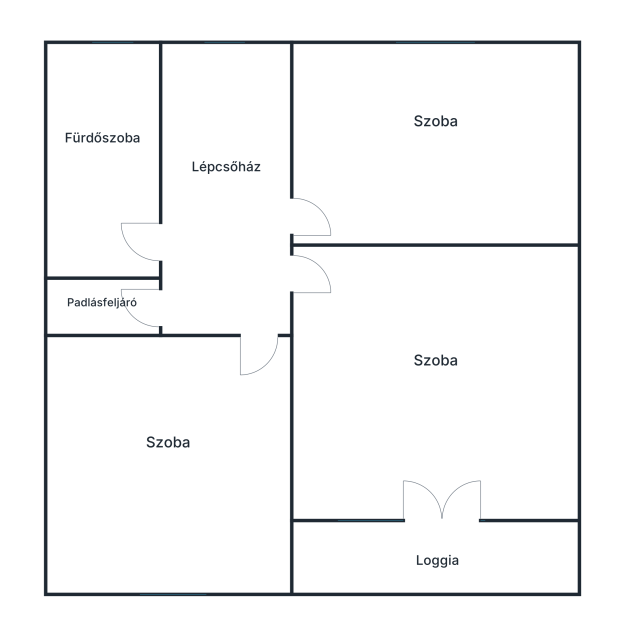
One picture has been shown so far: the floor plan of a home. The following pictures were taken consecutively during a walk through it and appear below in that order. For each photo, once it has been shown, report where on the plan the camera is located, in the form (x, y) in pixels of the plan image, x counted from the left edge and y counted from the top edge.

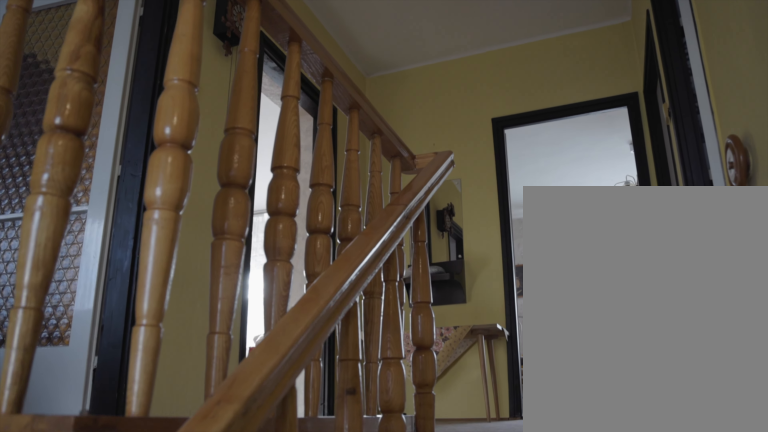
(203, 138)
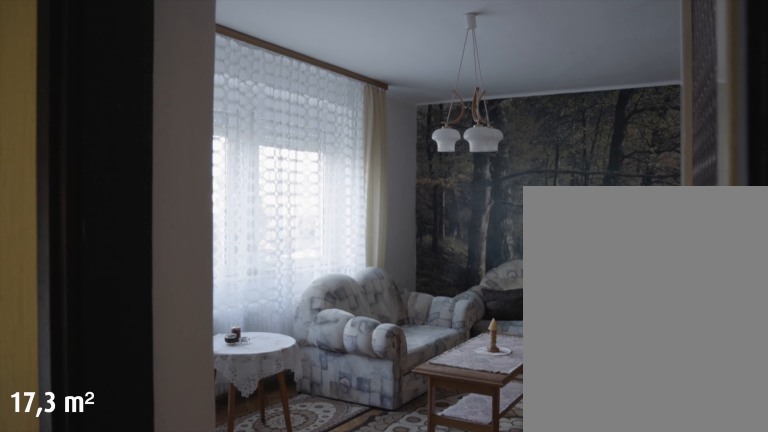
(264, 224)
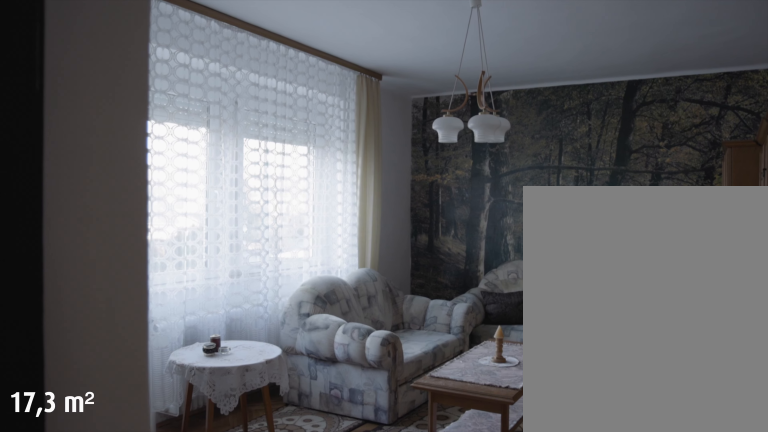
(297, 219)
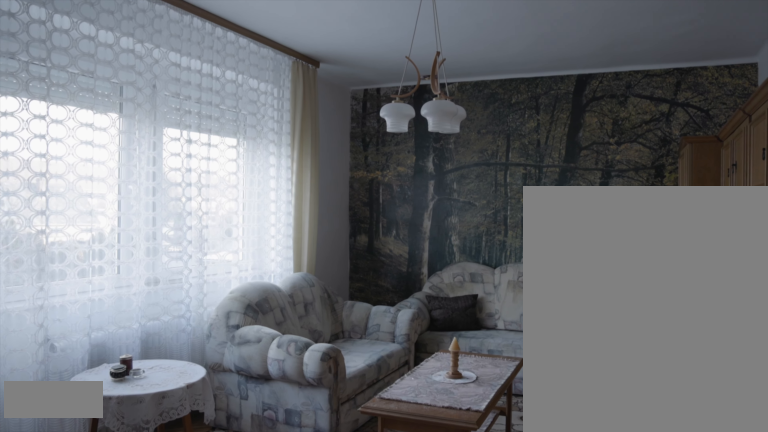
(340, 193)
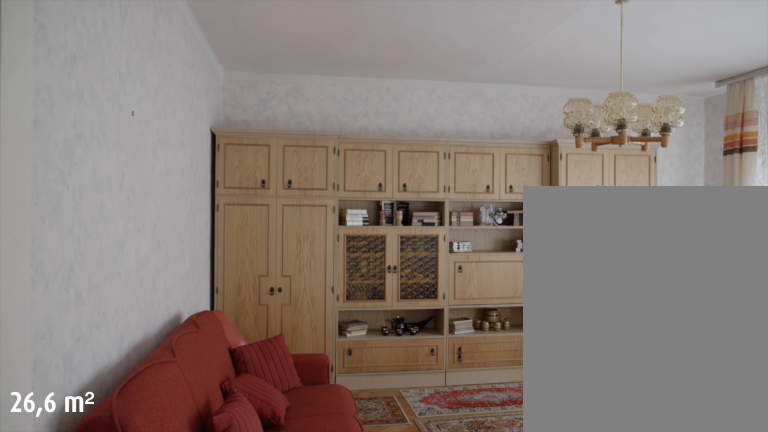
(301, 276)
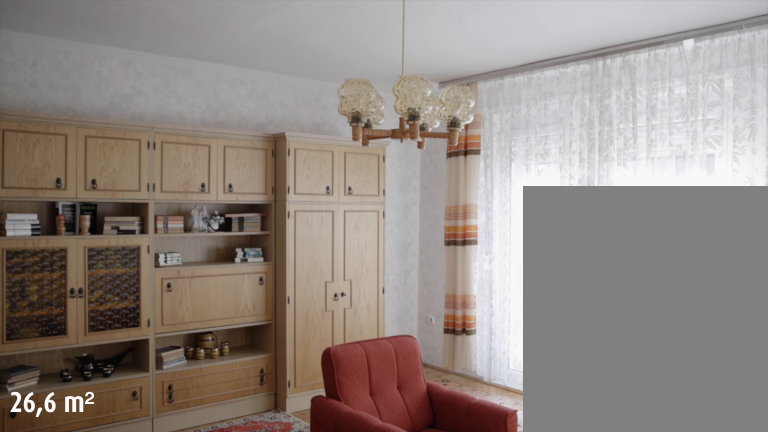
(367, 276)
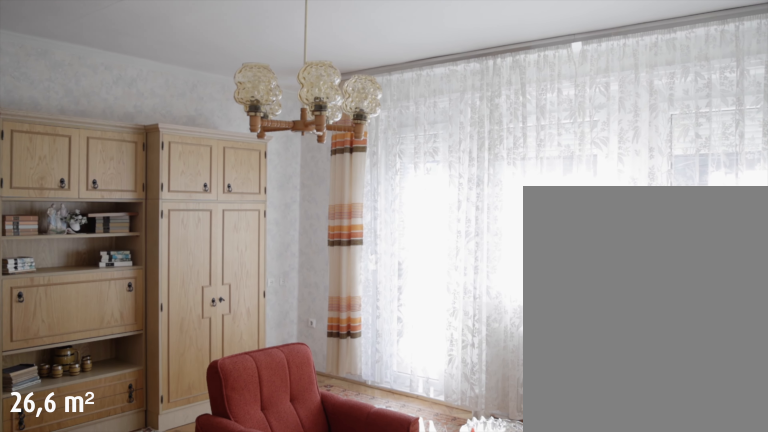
(393, 276)
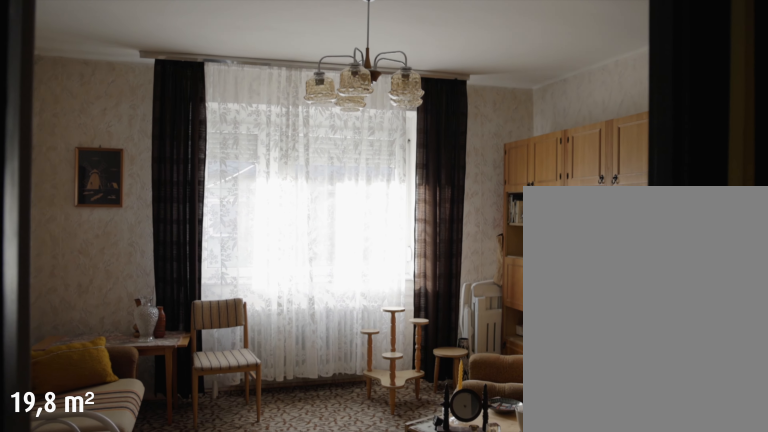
(261, 332)
